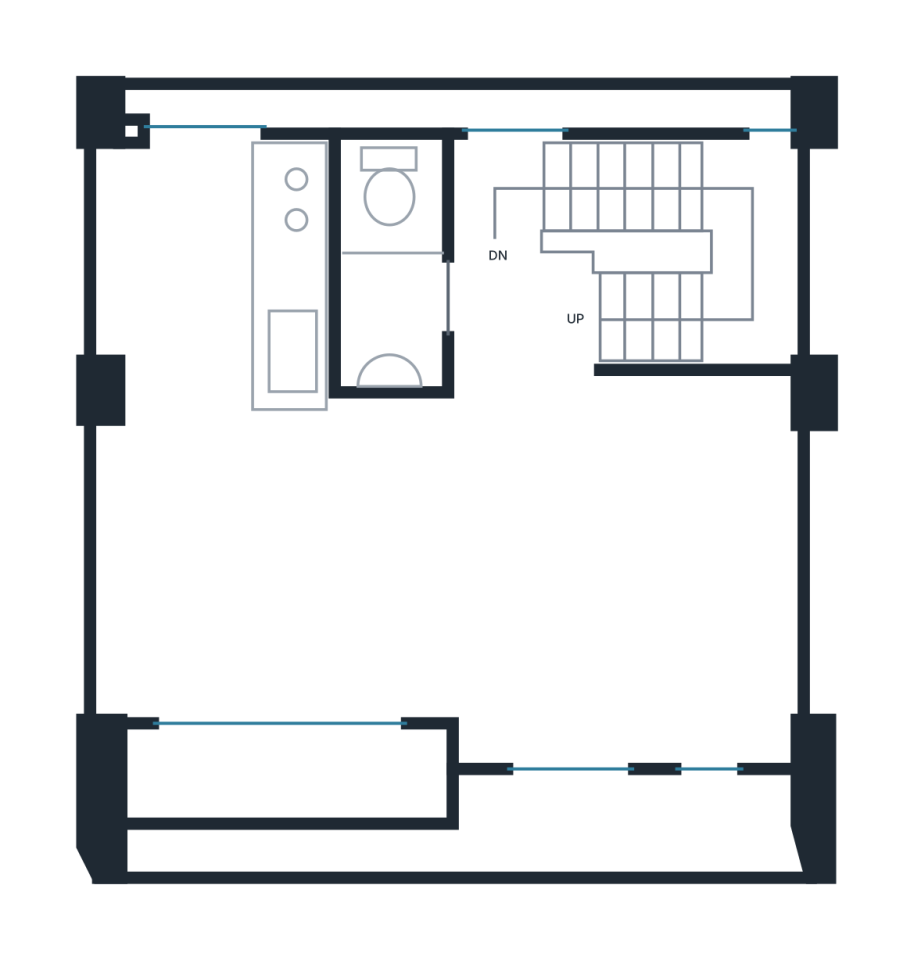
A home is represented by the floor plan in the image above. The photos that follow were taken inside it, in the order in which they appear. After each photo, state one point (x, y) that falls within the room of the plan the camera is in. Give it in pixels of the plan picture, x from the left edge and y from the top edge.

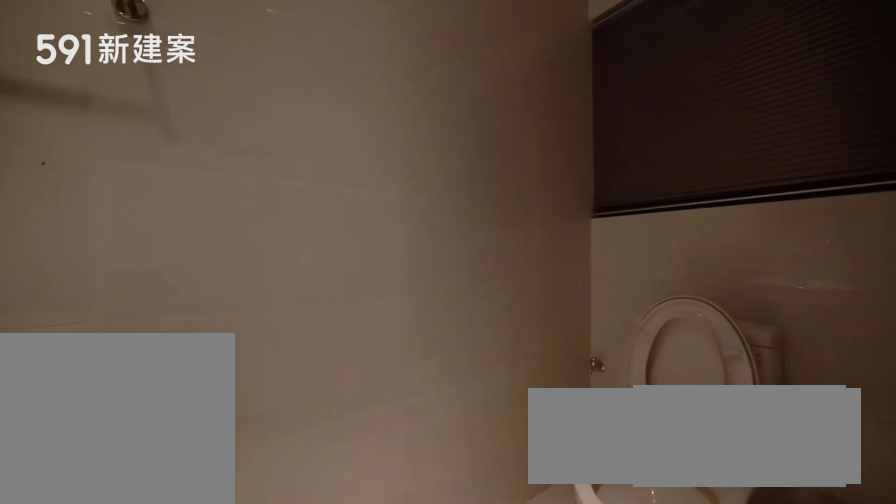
(389, 255)
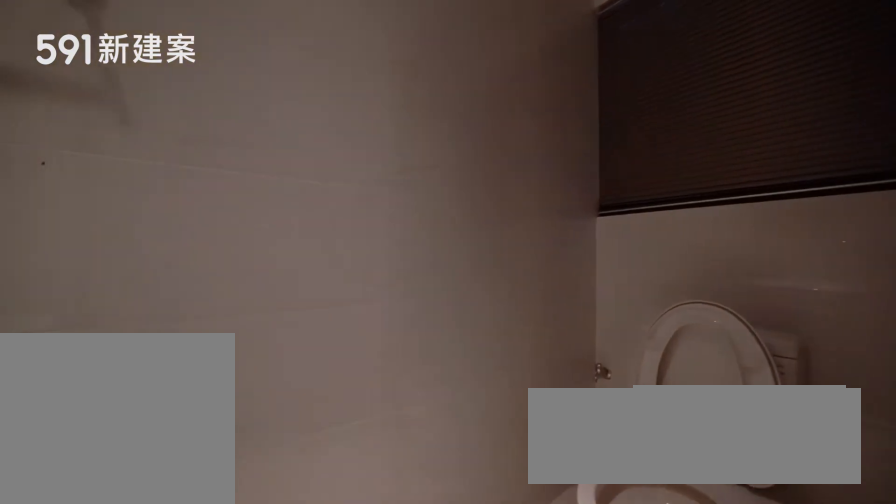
(389, 255)
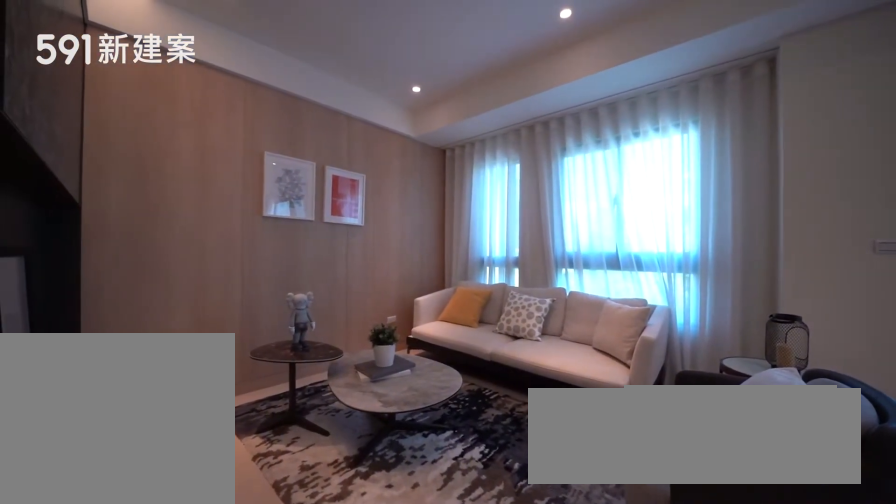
(634, 575)
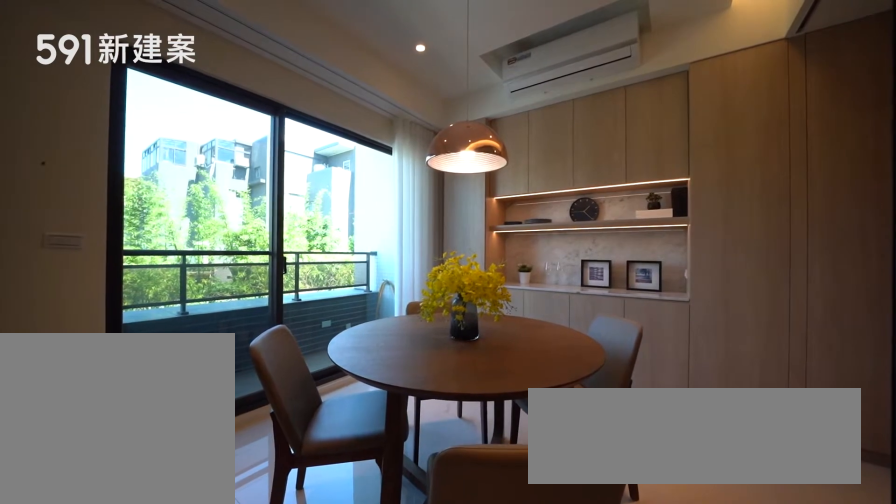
(251, 568)
